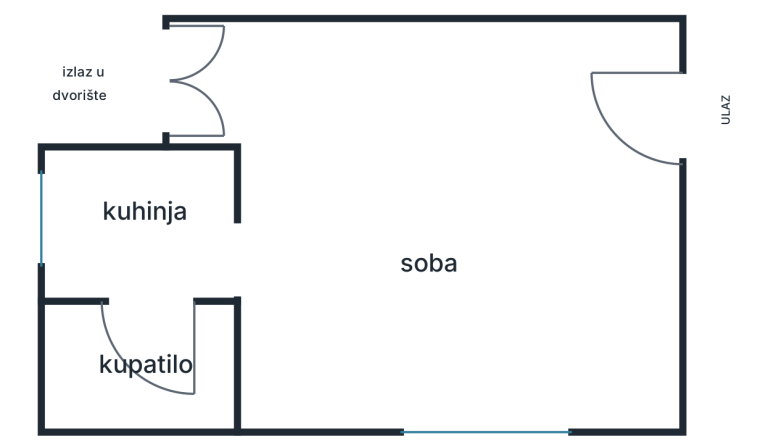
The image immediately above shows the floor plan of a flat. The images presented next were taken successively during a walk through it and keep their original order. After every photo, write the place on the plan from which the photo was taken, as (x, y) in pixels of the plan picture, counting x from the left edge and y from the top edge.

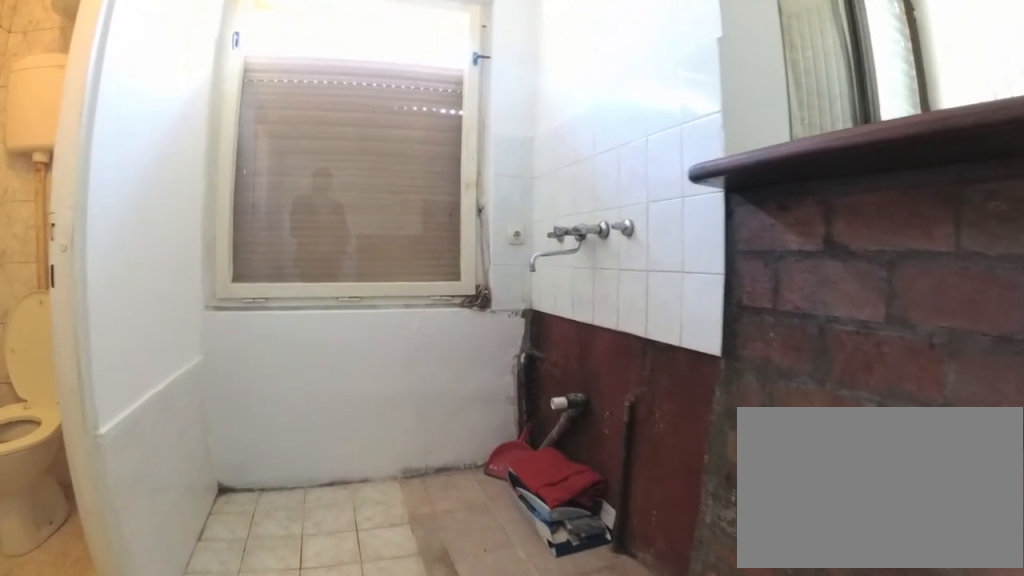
(212, 252)
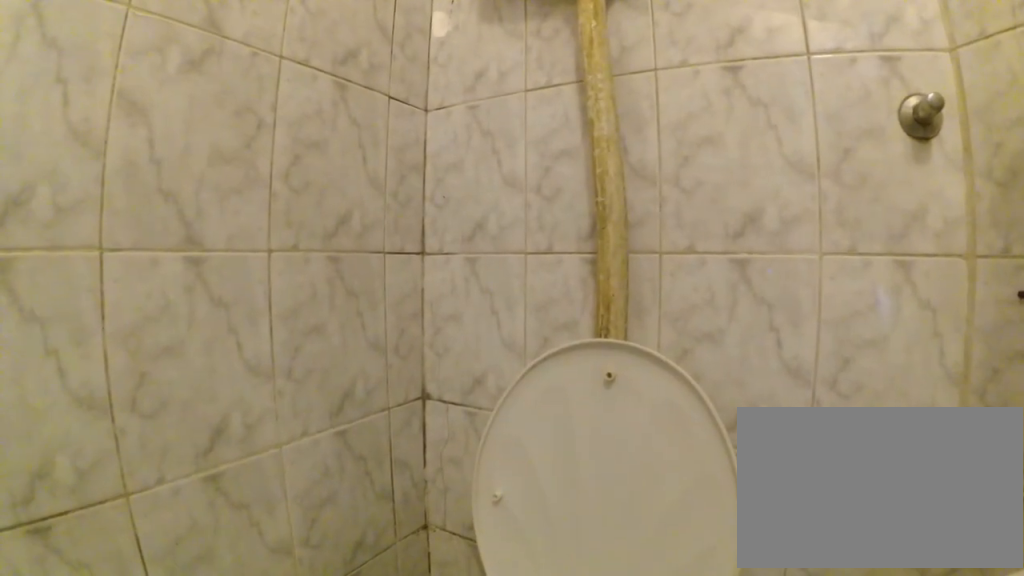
(122, 343)
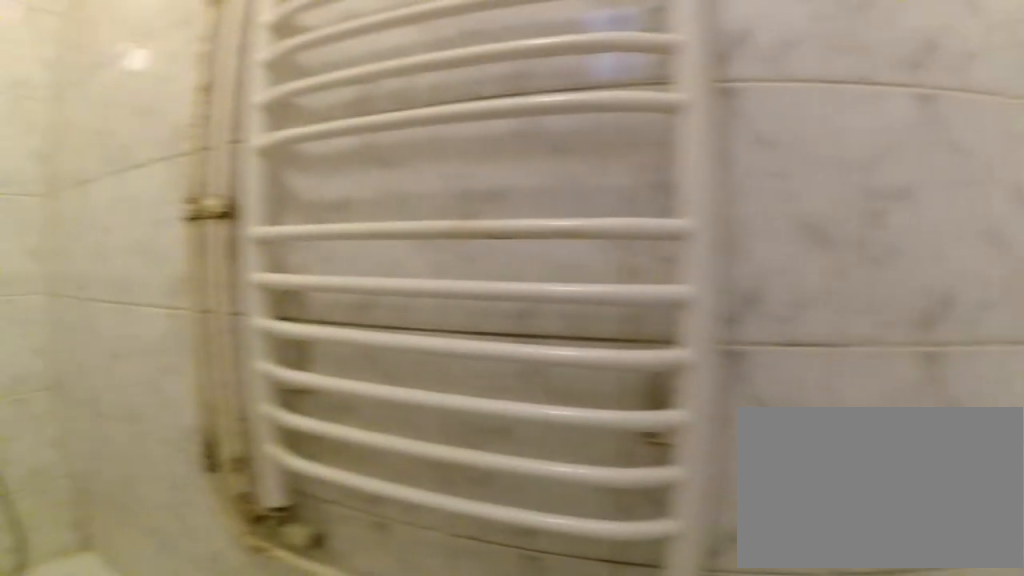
(98, 351)
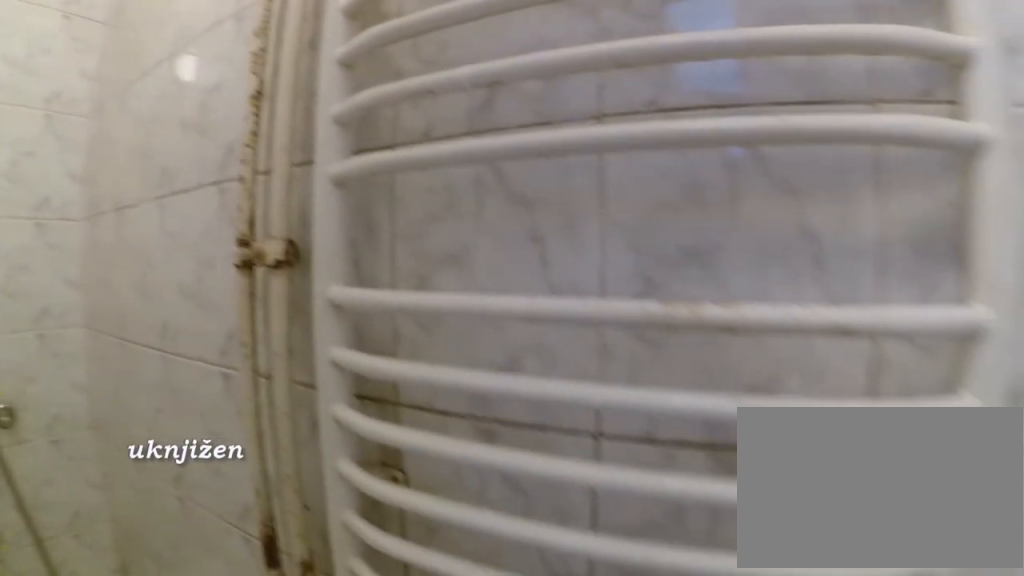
(107, 350)
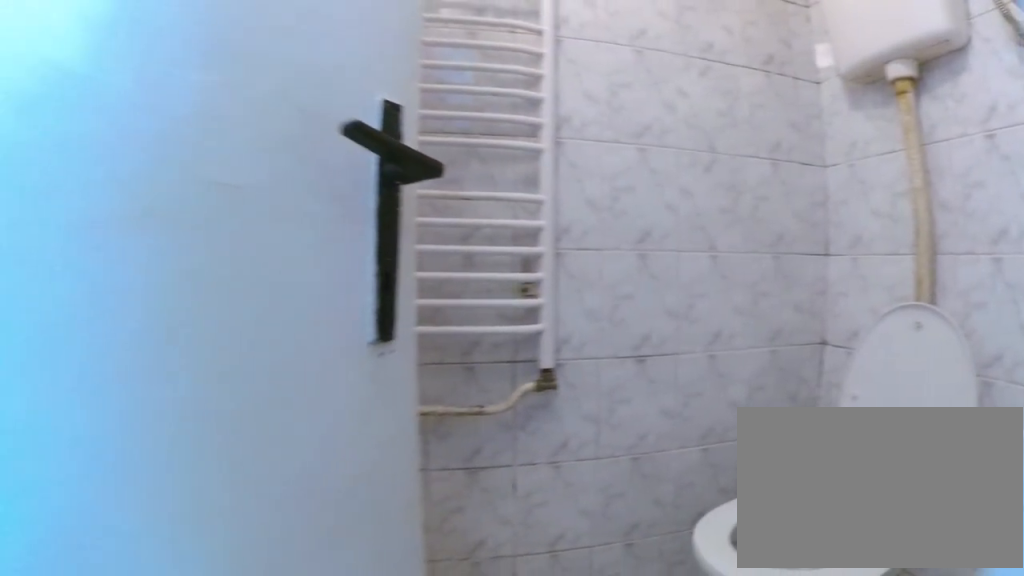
(167, 302)
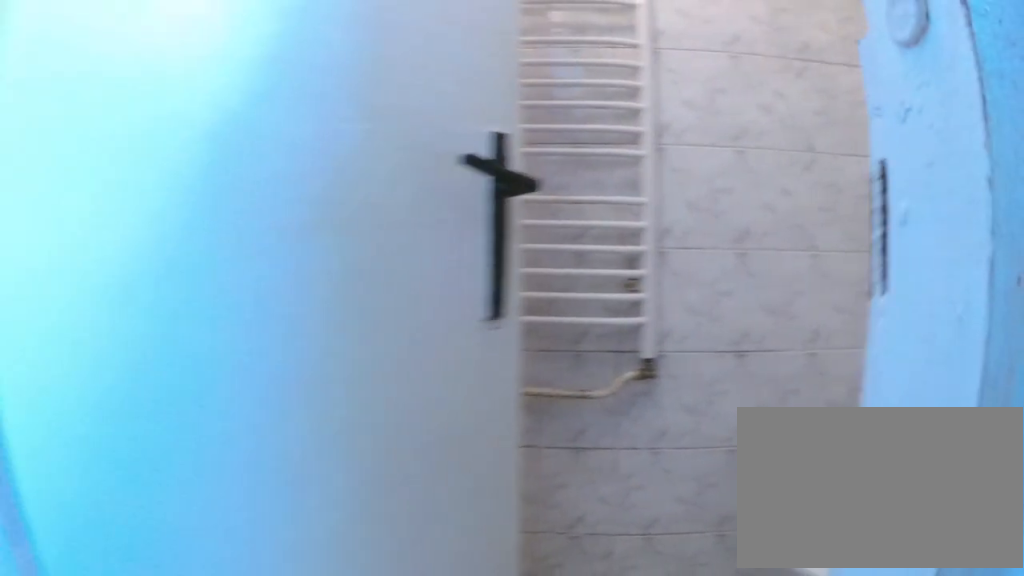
(169, 286)
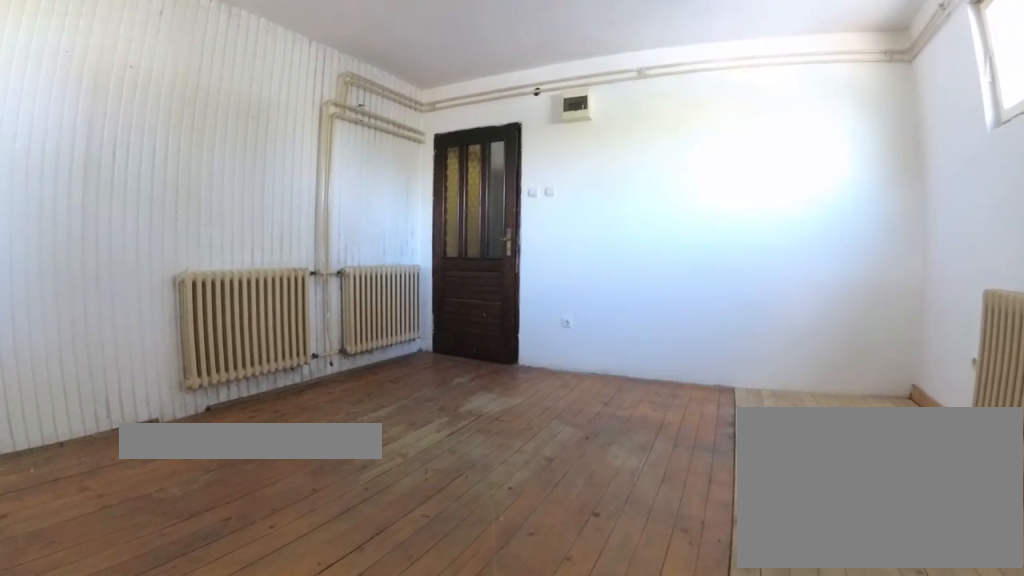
(328, 248)
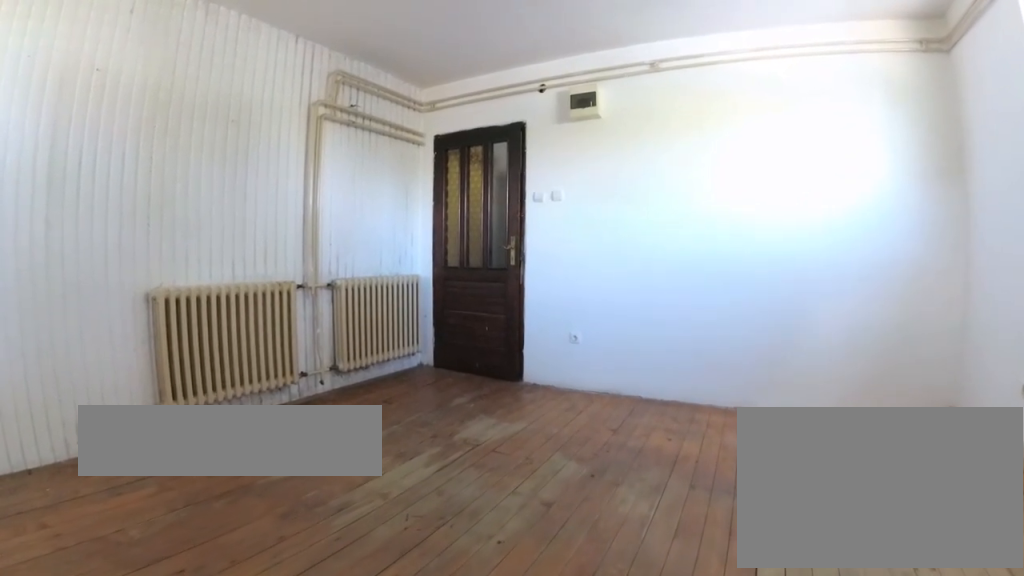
(359, 246)
